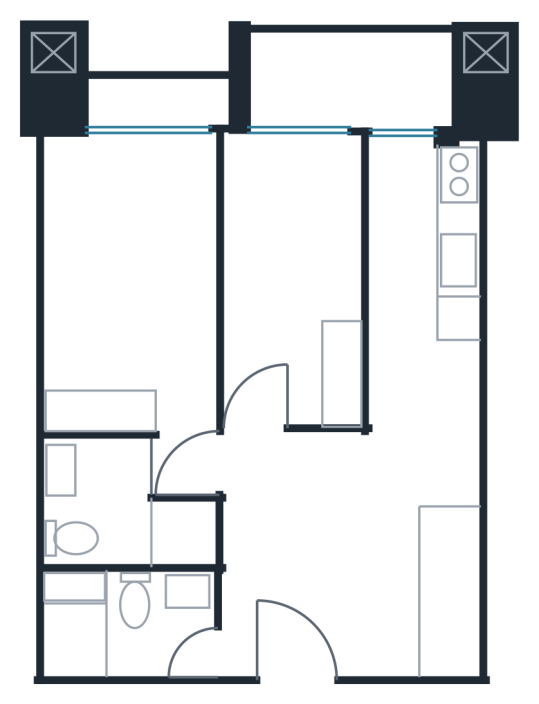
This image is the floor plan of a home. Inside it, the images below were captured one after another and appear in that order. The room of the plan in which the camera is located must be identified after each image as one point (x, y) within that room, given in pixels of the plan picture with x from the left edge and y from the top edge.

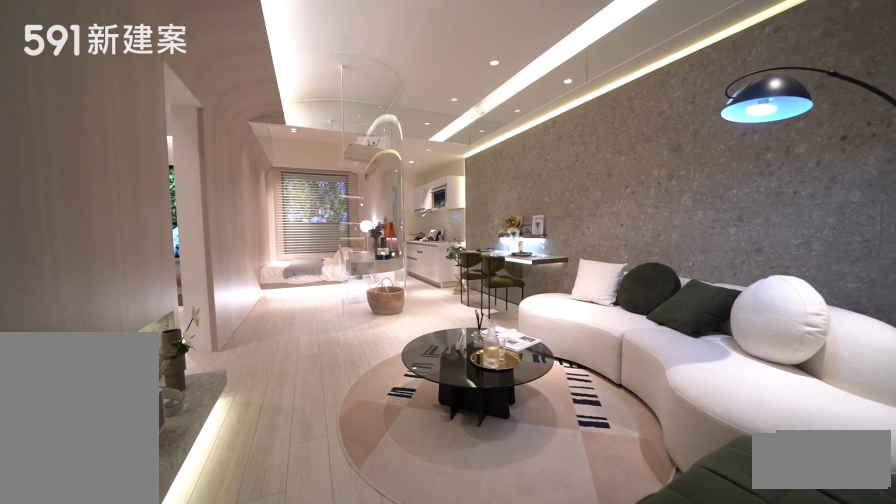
(347, 578)
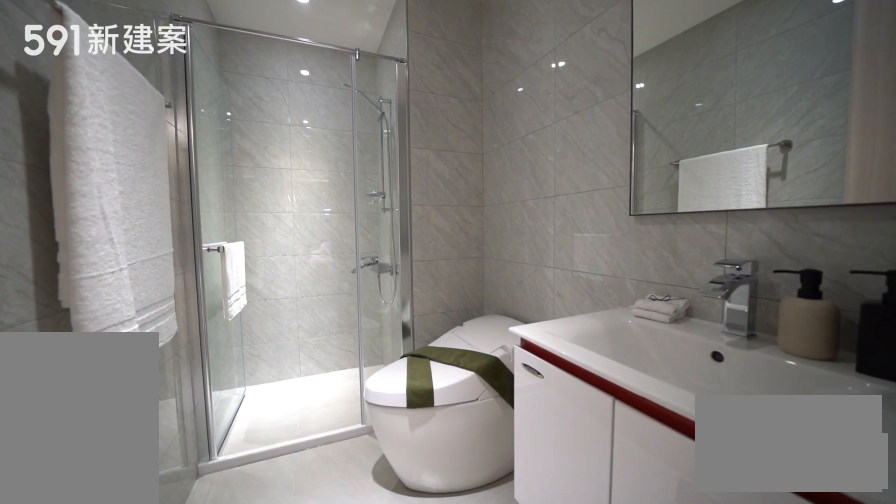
(127, 623)
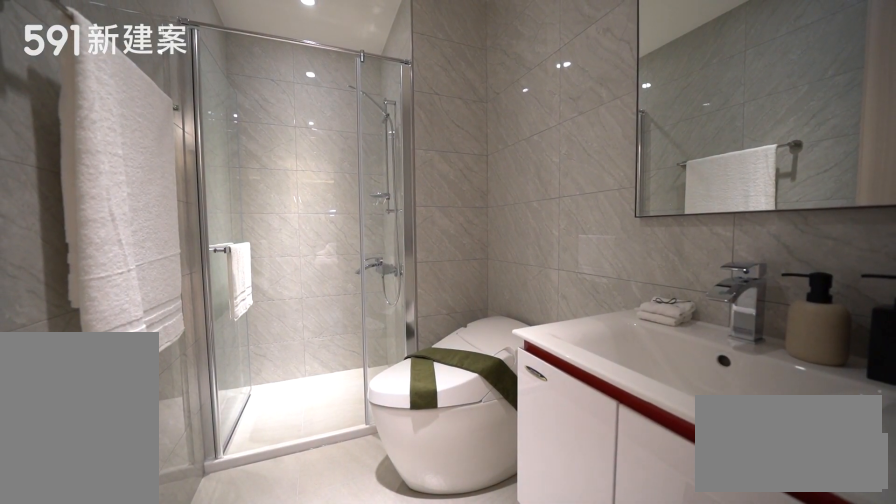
(127, 623)
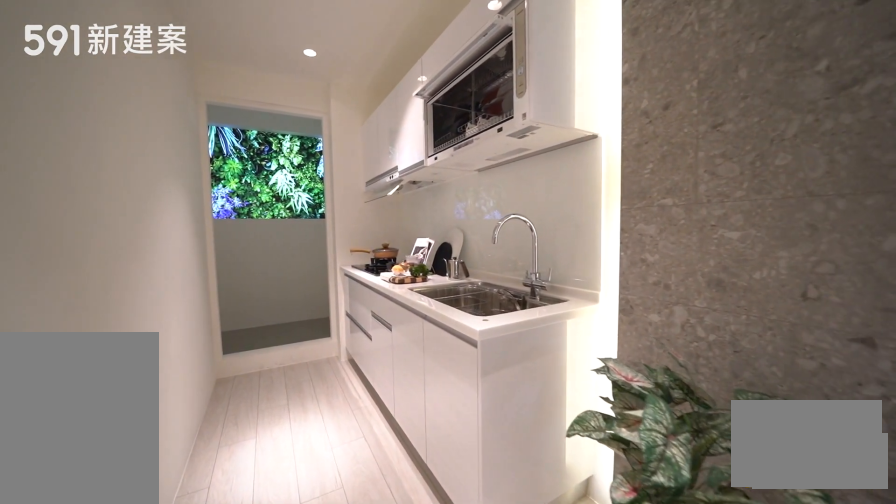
(421, 233)
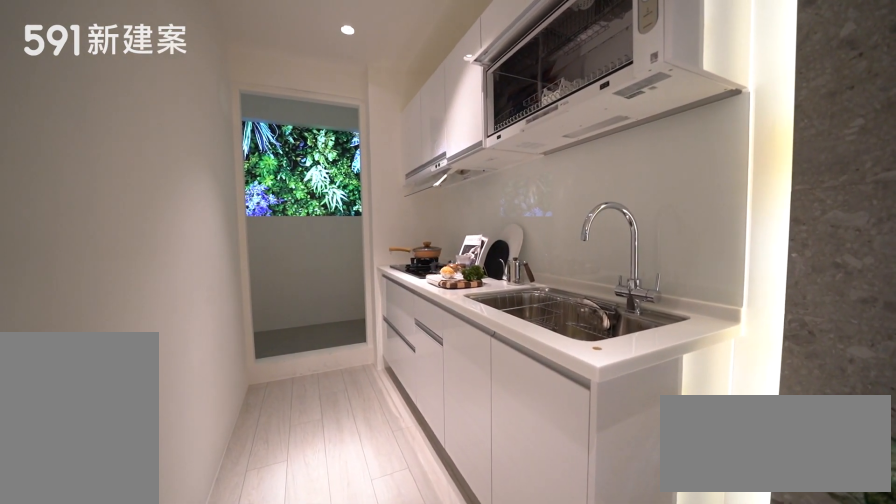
(421, 233)
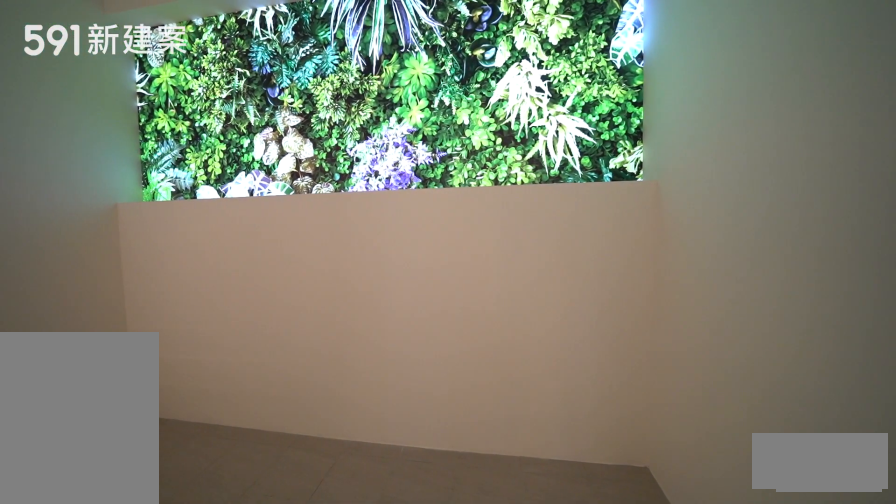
(348, 78)
